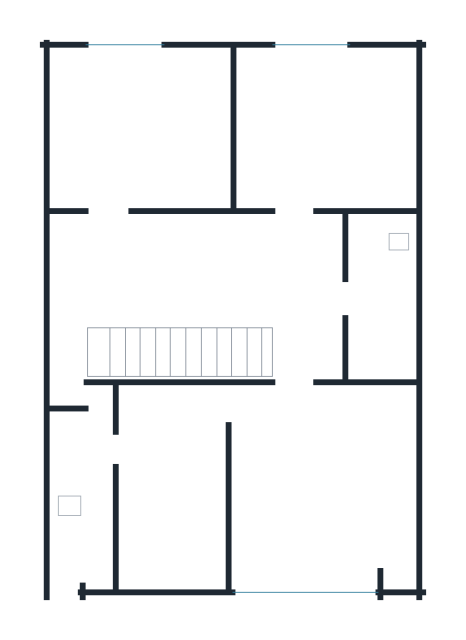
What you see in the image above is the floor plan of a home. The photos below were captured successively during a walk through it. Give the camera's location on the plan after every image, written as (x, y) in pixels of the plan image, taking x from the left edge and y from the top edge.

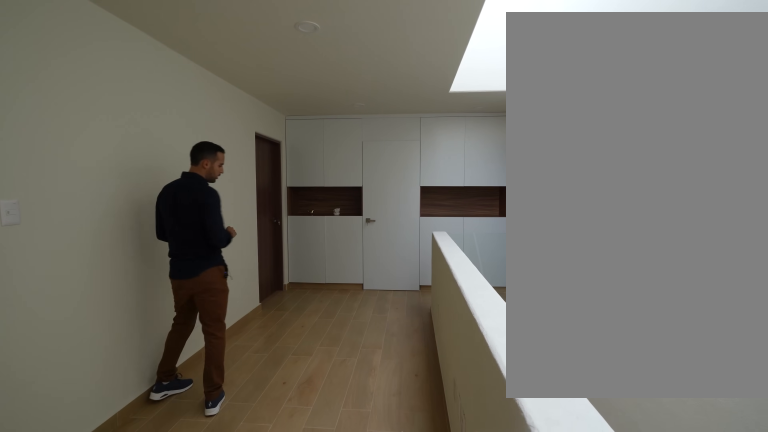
(65, 328)
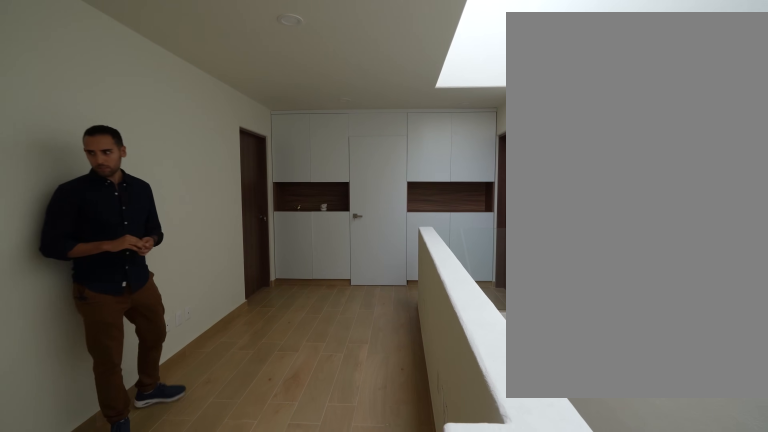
(66, 328)
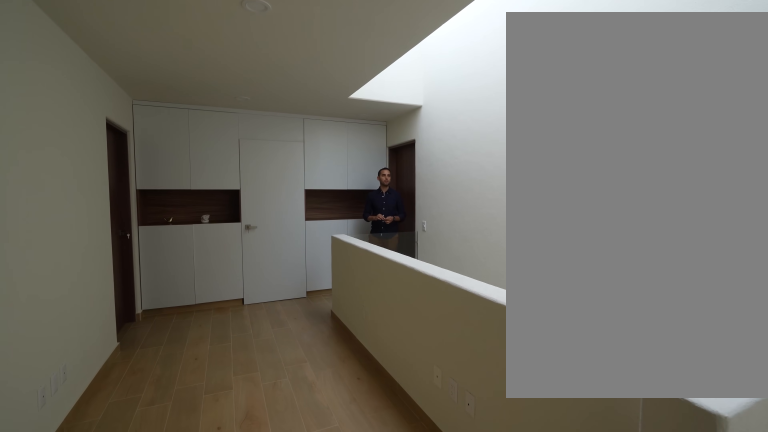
(61, 275)
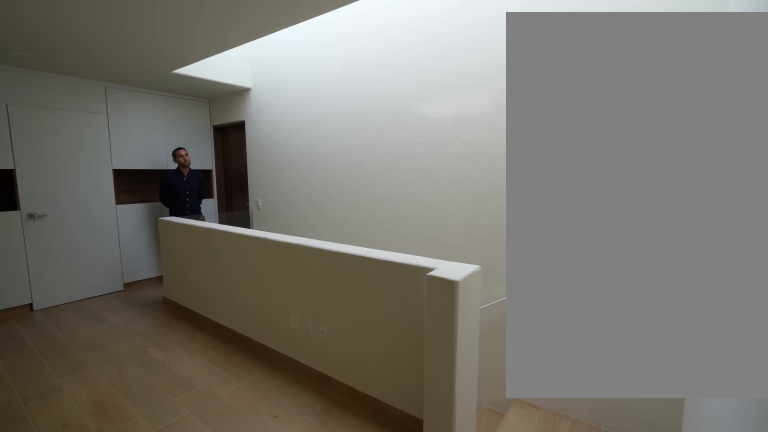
(63, 280)
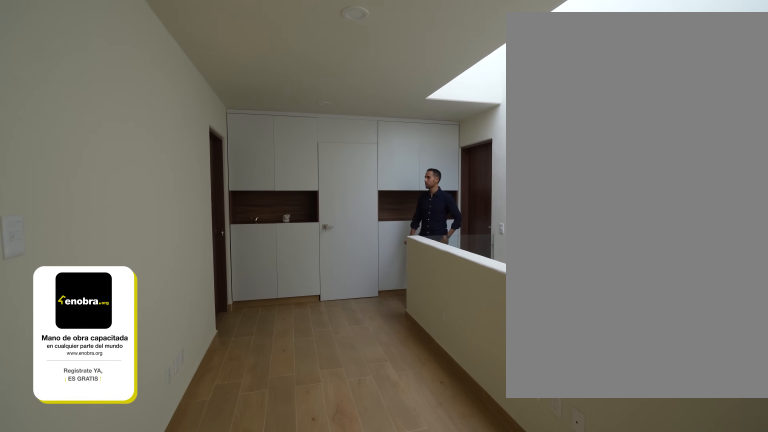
(80, 261)
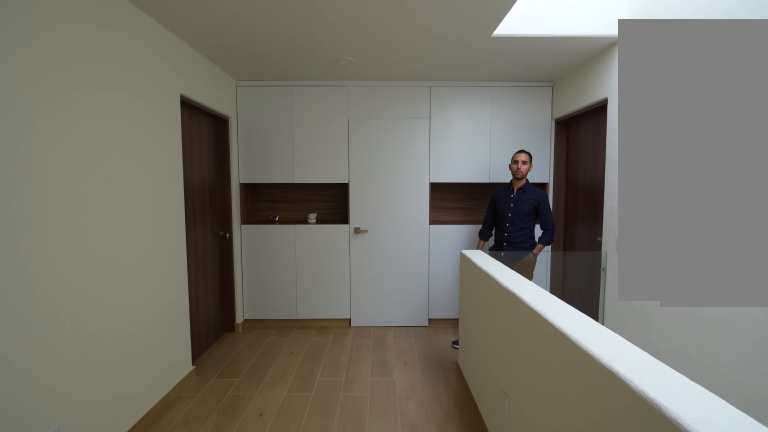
(102, 276)
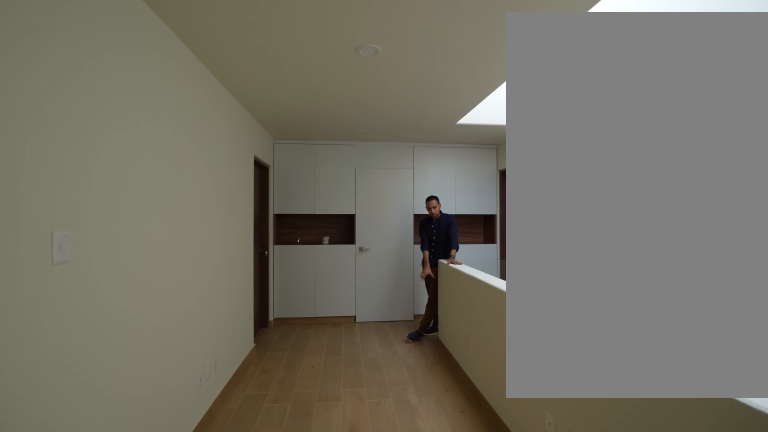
(72, 301)
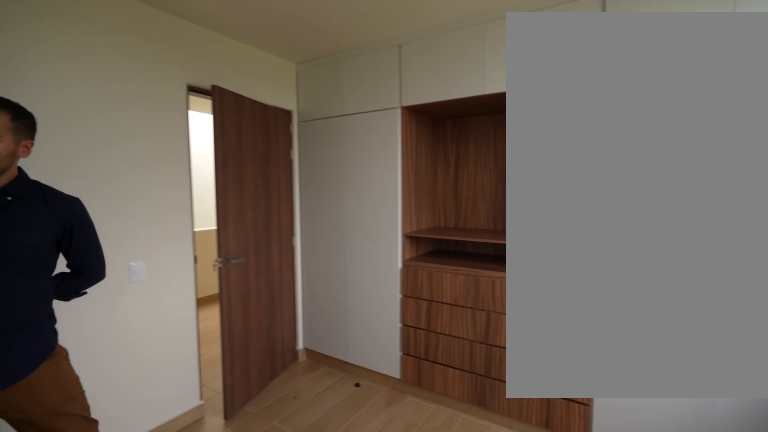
(340, 84)
